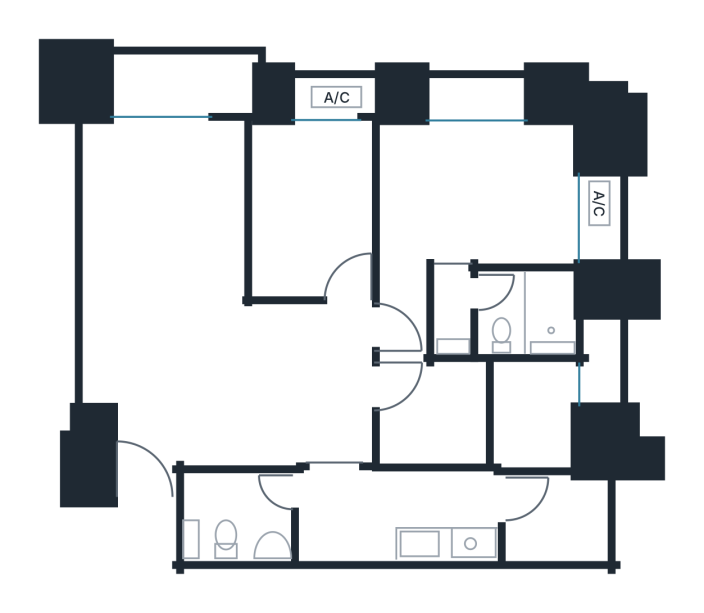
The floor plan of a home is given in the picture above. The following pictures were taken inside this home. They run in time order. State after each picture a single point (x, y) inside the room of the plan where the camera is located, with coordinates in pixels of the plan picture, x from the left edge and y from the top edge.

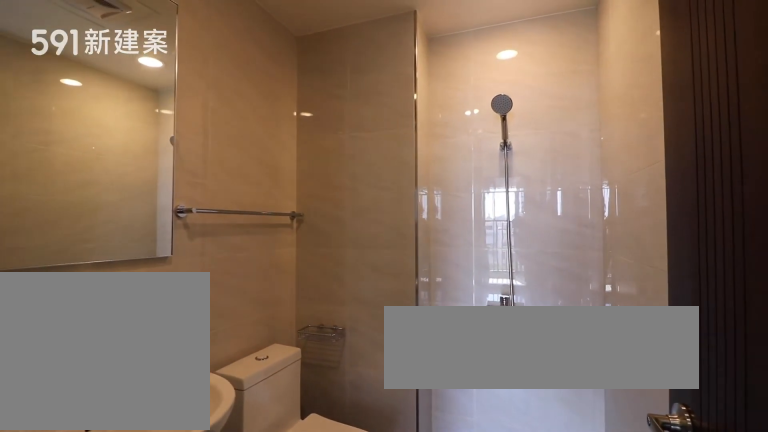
(239, 521)
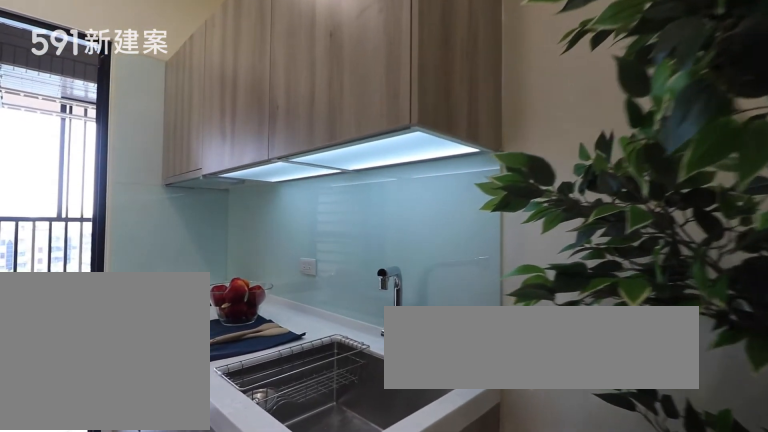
(400, 519)
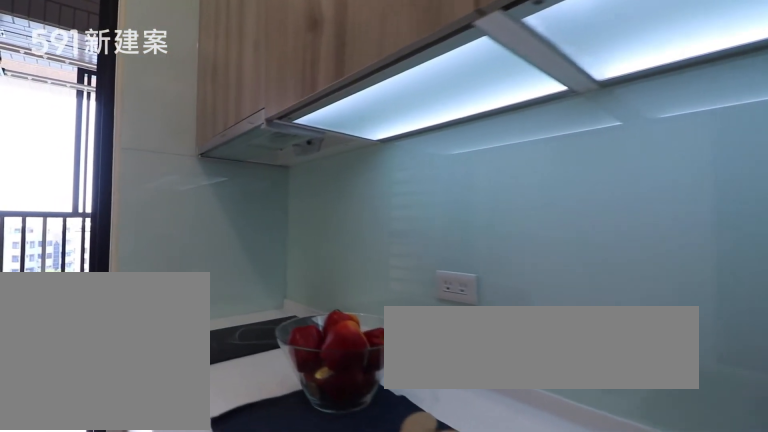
(400, 519)
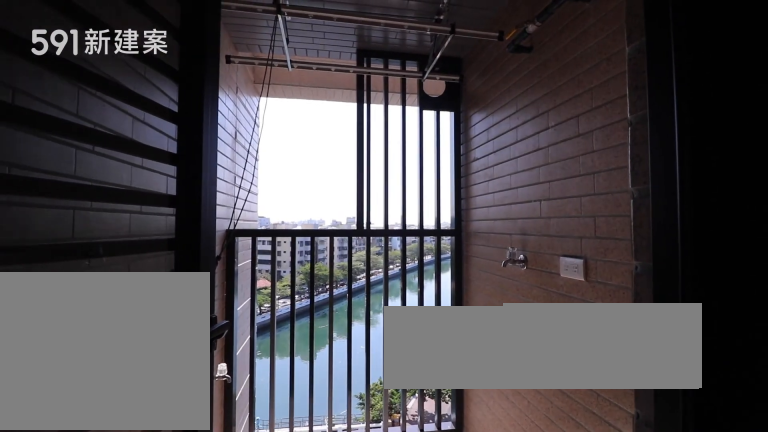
(554, 520)
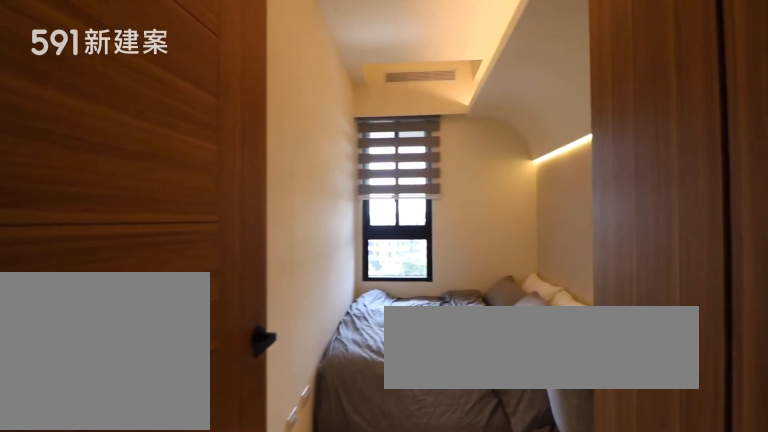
(480, 416)
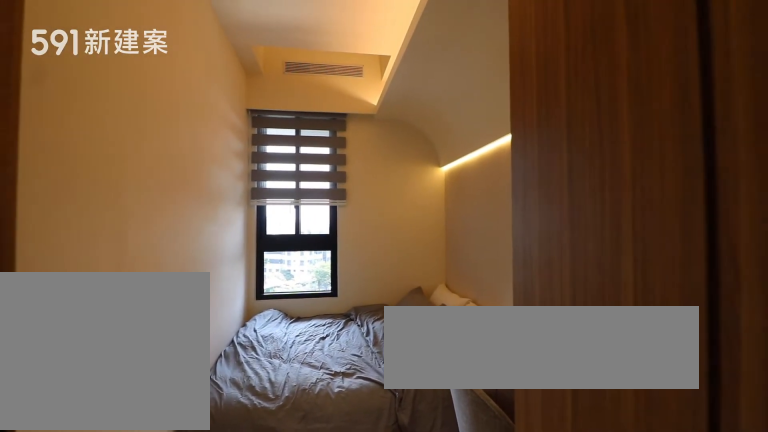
(480, 416)
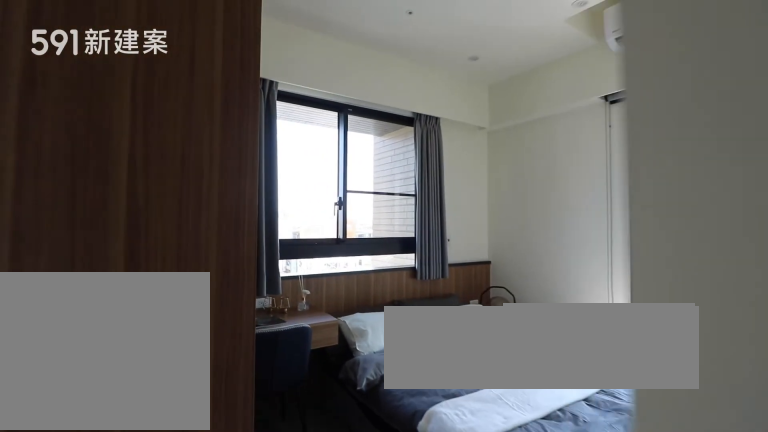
(479, 193)
